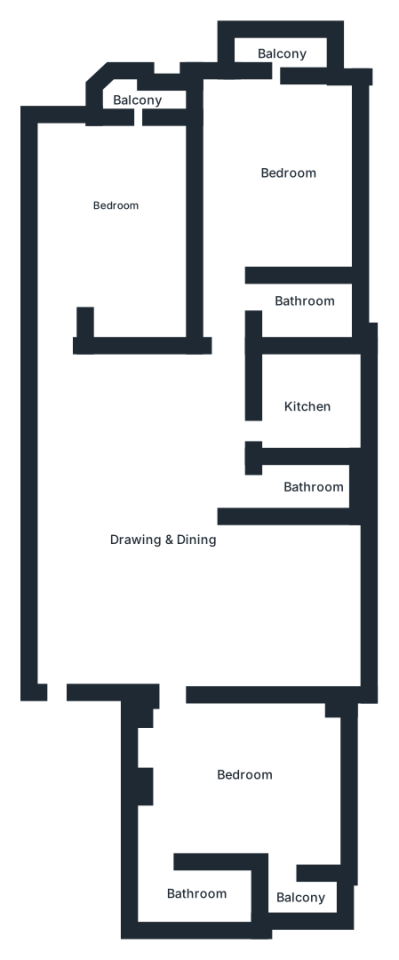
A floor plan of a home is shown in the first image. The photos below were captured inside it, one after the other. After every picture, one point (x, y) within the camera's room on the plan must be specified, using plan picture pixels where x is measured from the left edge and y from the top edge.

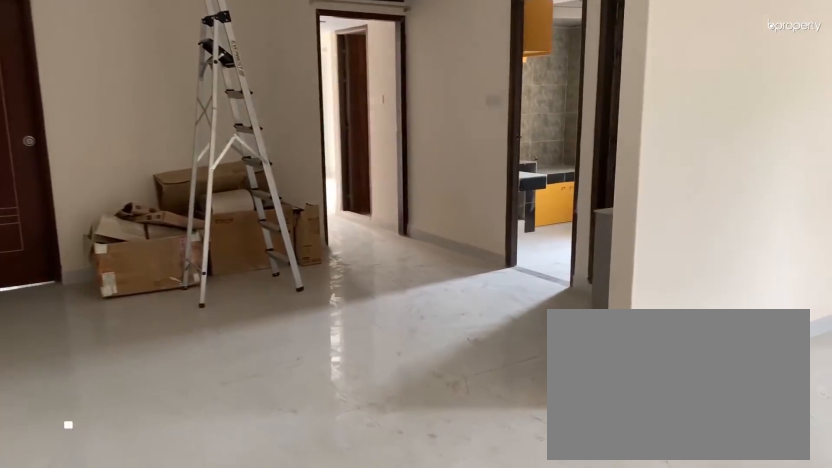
(172, 579)
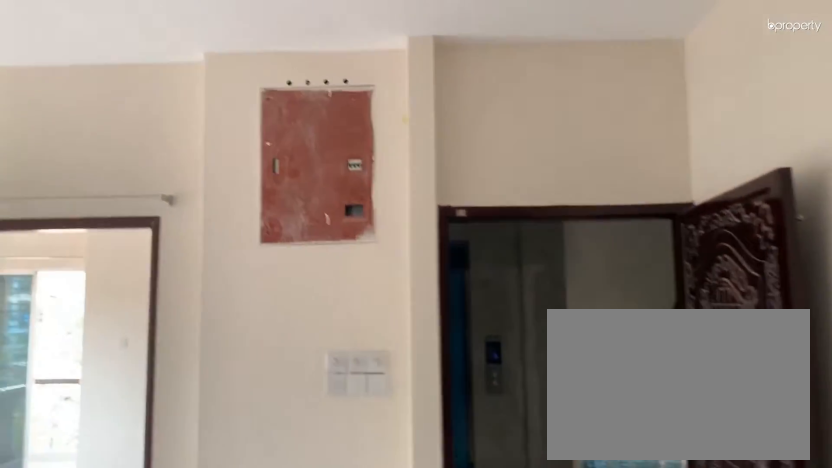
(172, 579)
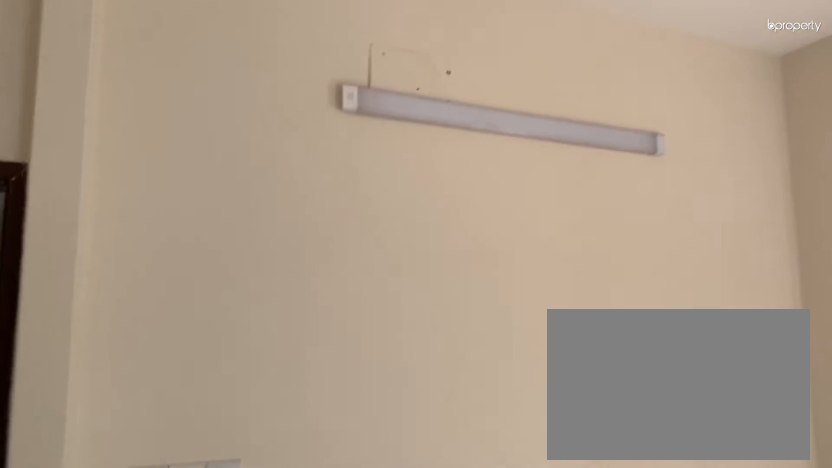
(240, 797)
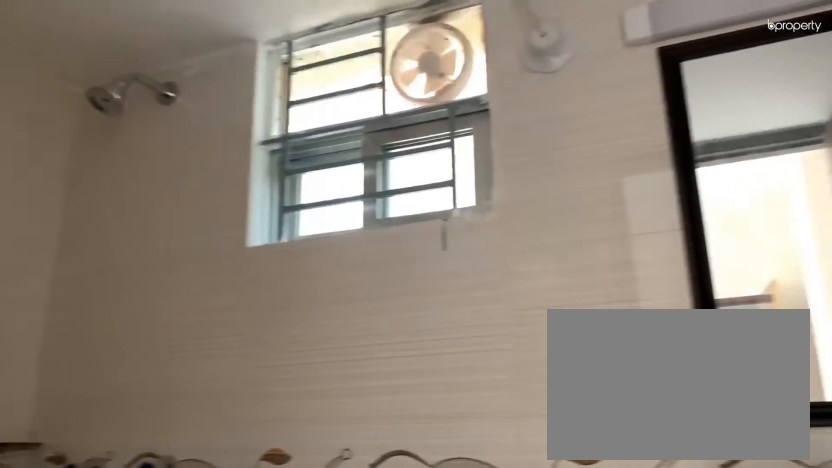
(192, 890)
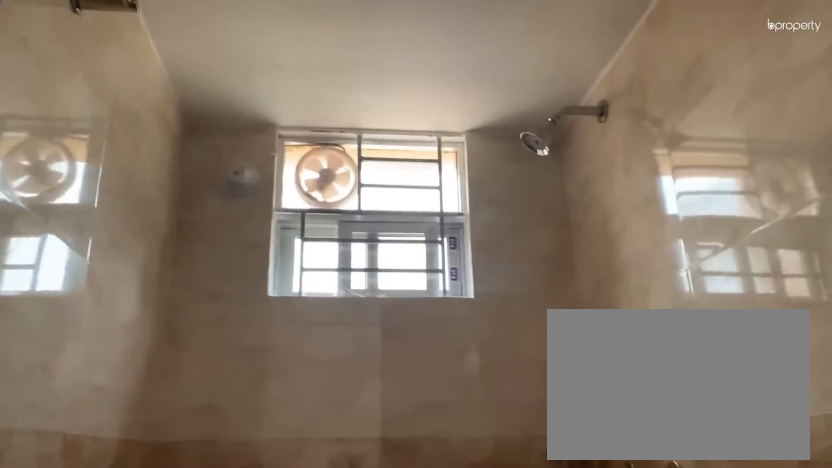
(307, 489)
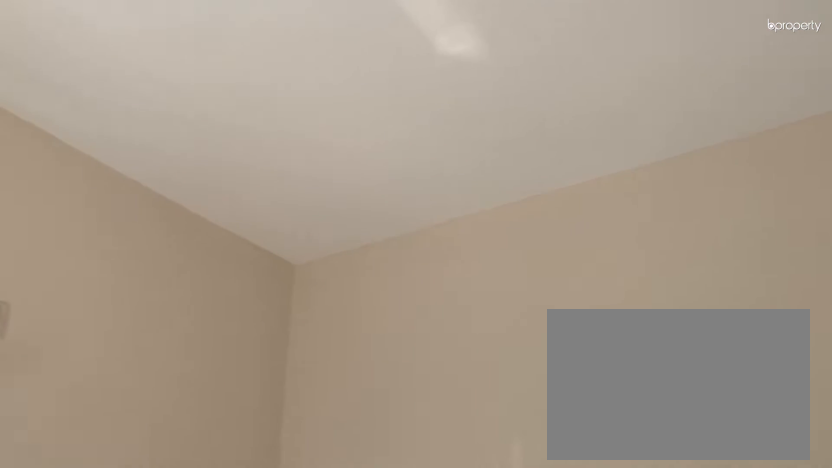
(277, 151)
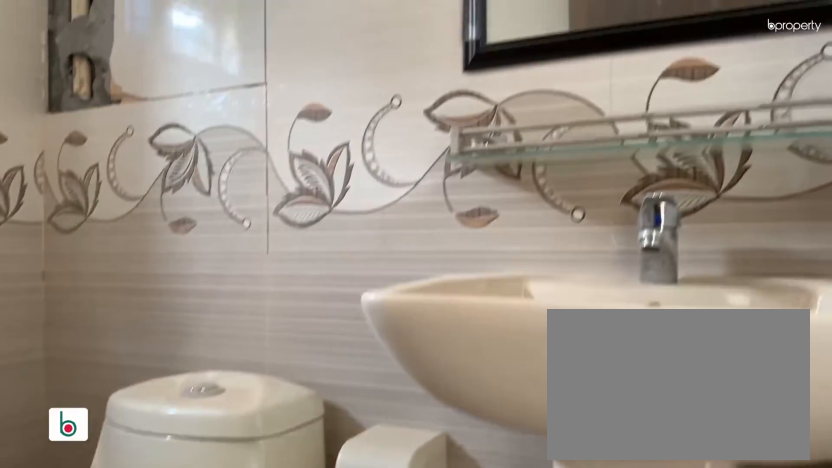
(301, 309)
